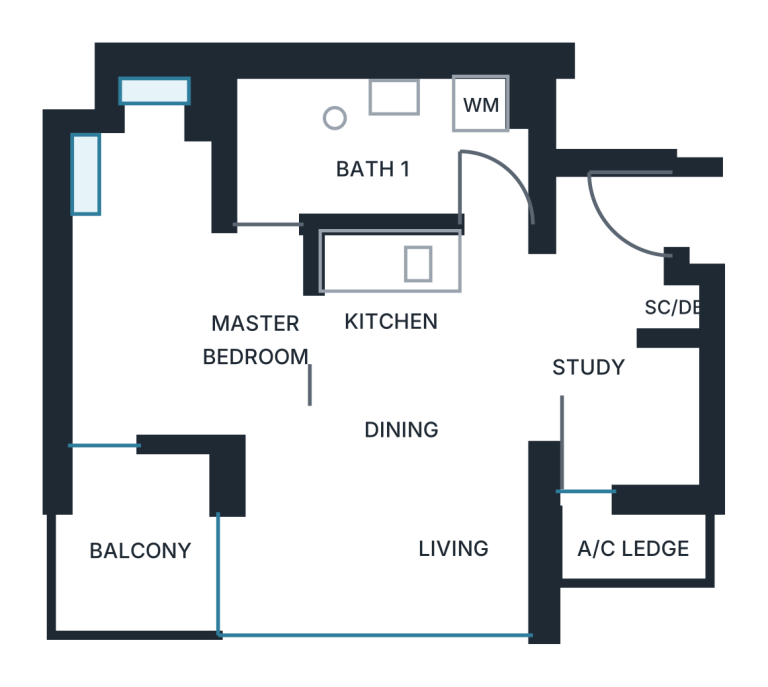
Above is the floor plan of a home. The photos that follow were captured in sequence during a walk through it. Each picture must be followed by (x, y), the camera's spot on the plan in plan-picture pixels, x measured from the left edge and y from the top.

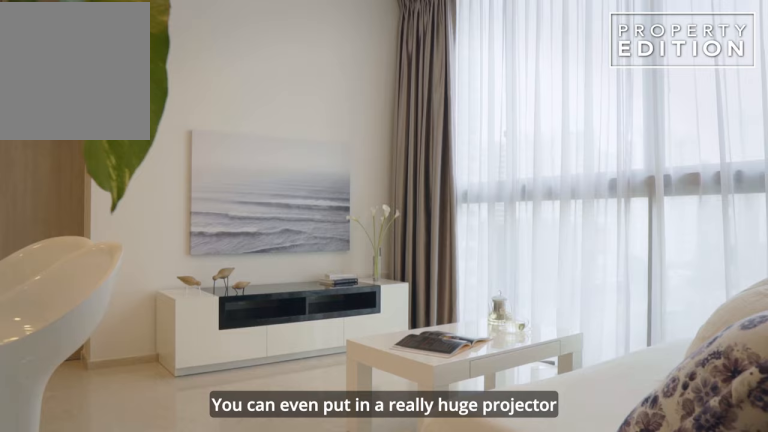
(364, 528)
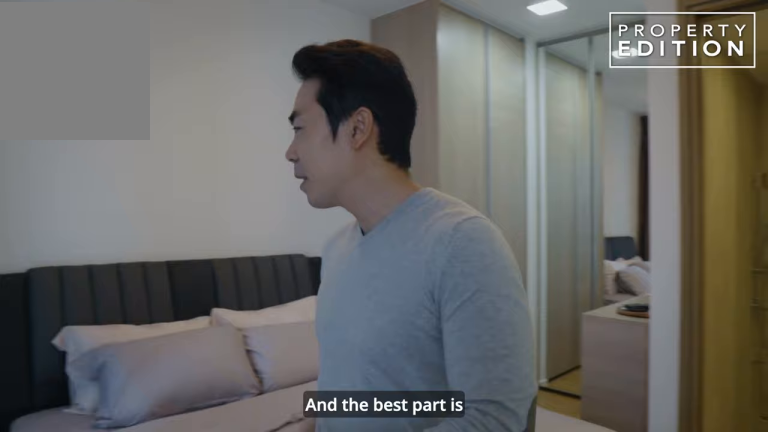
(155, 345)
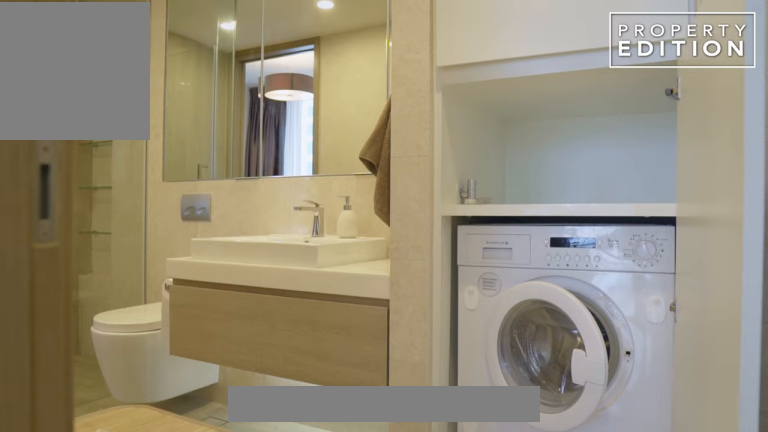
(295, 191)
